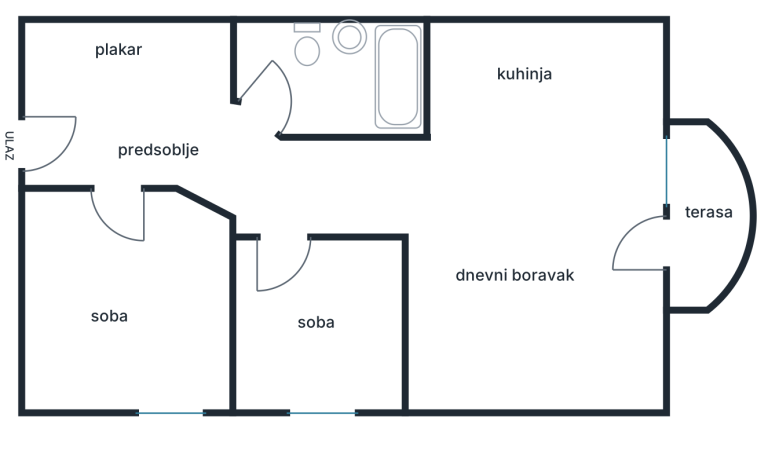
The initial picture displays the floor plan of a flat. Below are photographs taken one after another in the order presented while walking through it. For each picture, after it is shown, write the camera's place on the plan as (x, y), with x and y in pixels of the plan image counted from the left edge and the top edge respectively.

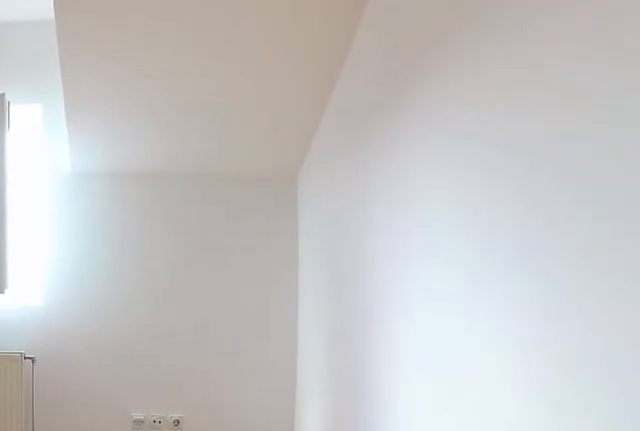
(109, 196)
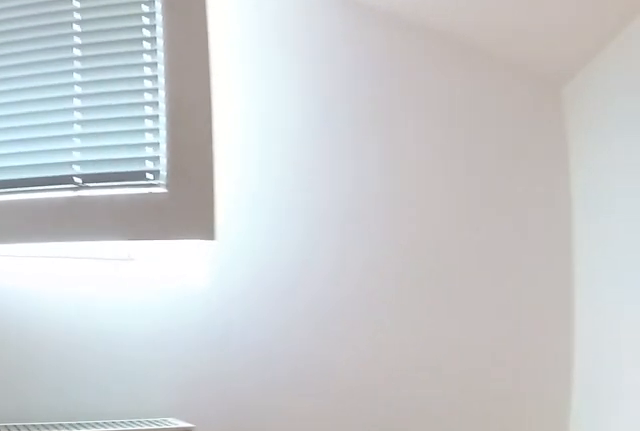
(198, 342)
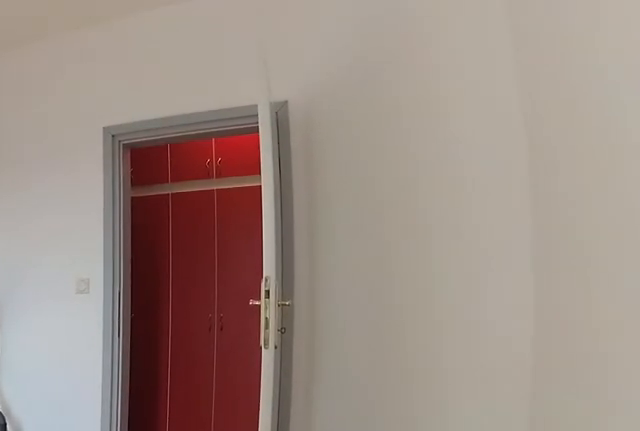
(175, 386)
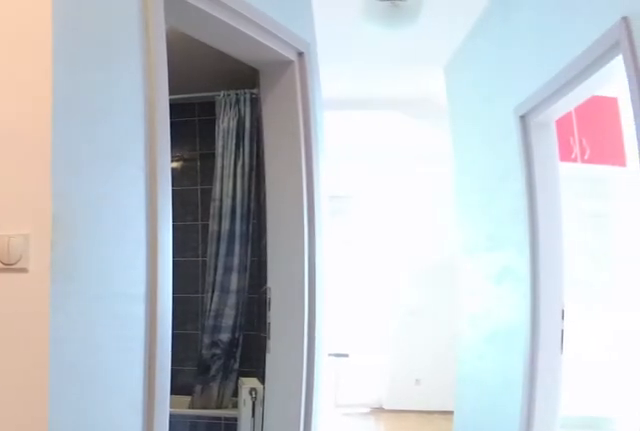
(124, 147)
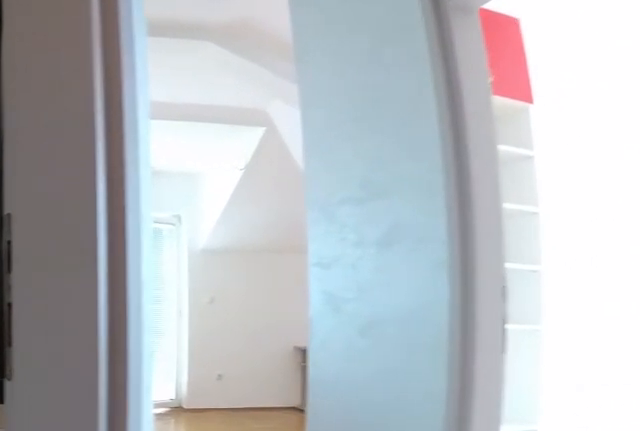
(223, 135)
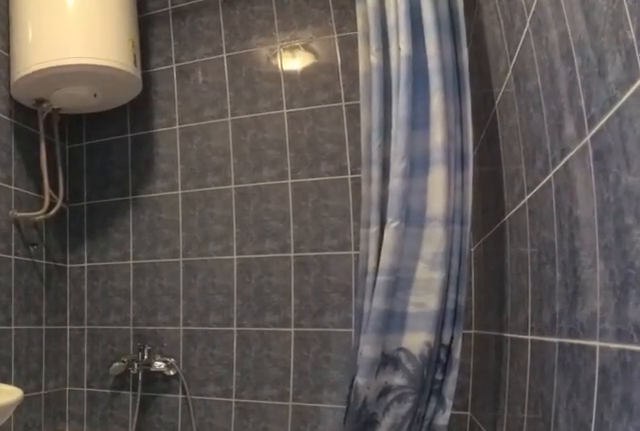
(258, 113)
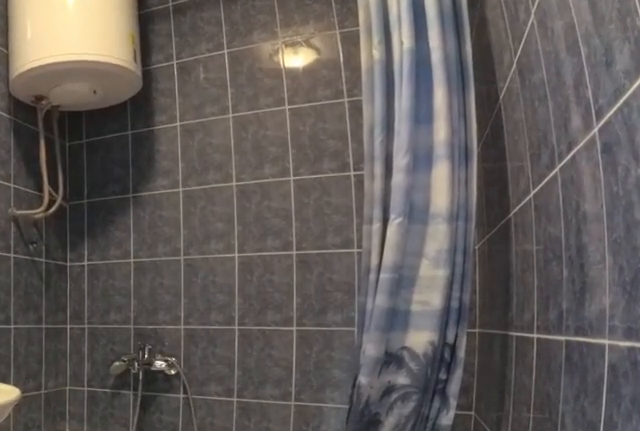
(259, 109)
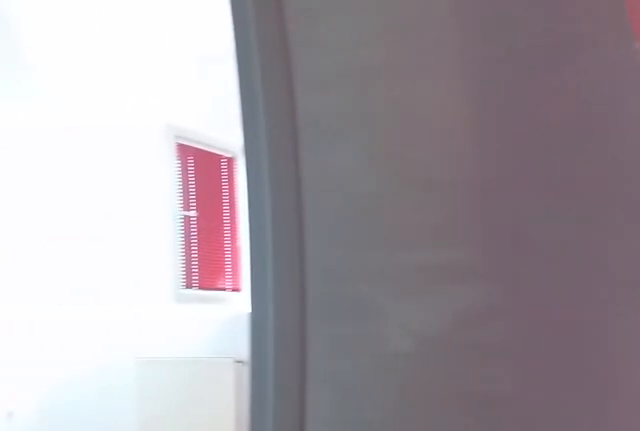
(261, 145)
